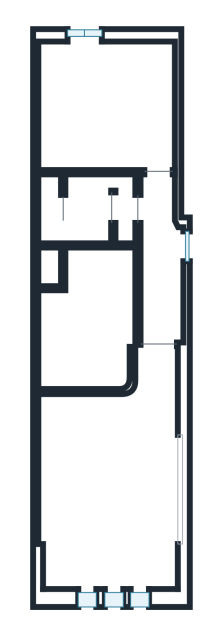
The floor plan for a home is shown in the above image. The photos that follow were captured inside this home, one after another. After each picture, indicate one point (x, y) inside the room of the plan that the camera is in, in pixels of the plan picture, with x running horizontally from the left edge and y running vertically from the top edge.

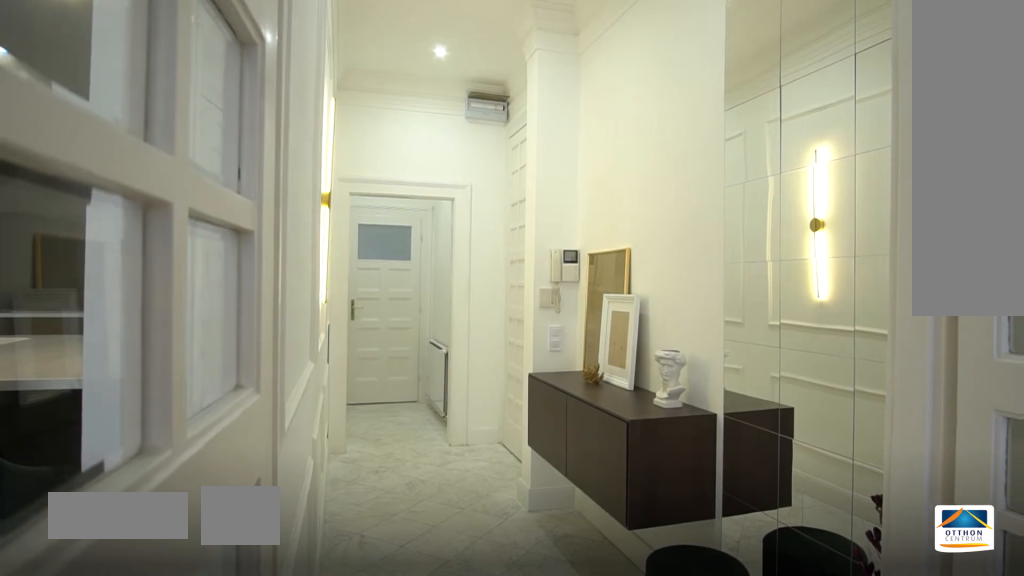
(162, 269)
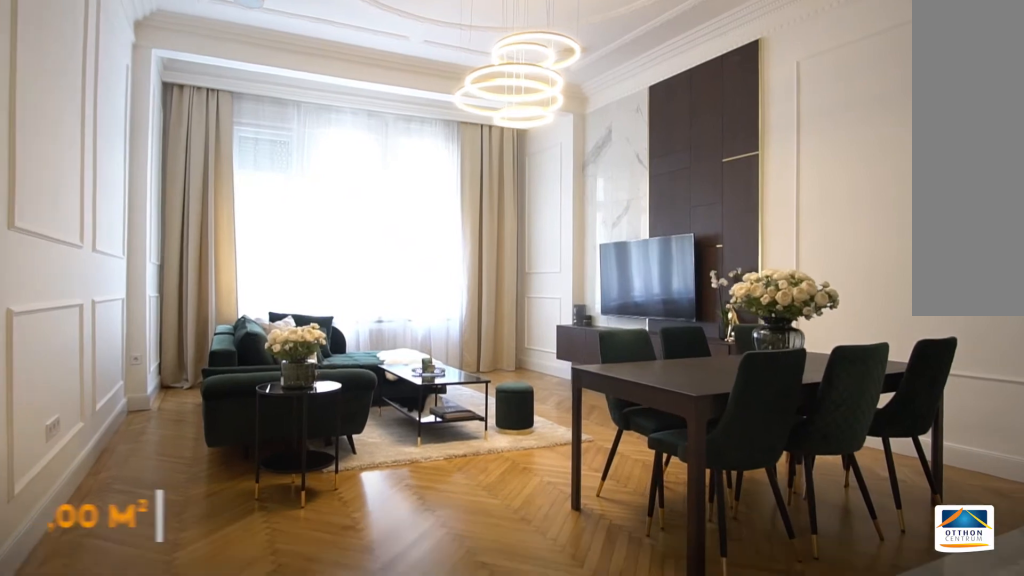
(107, 488)
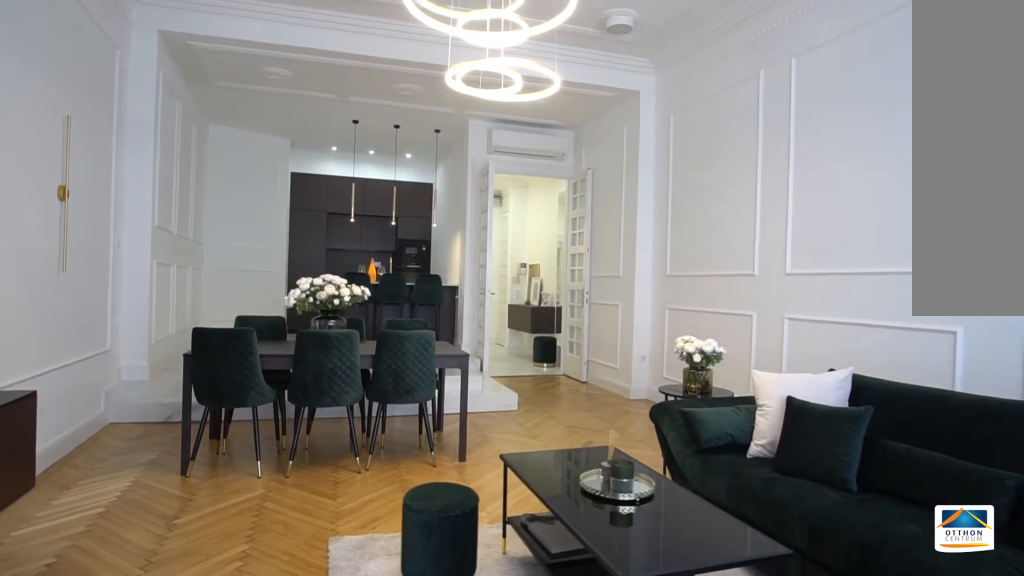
(107, 488)
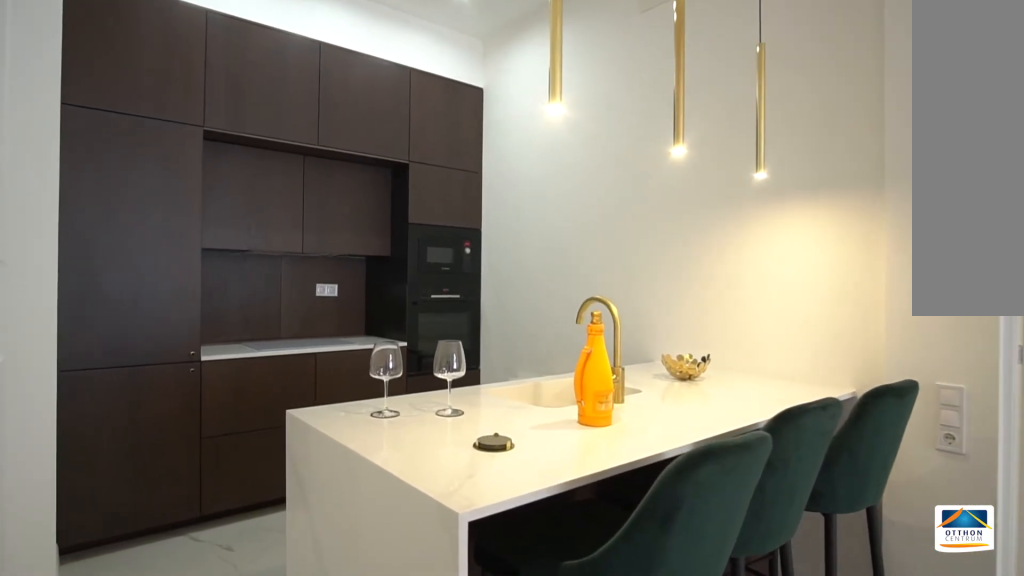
(93, 323)
